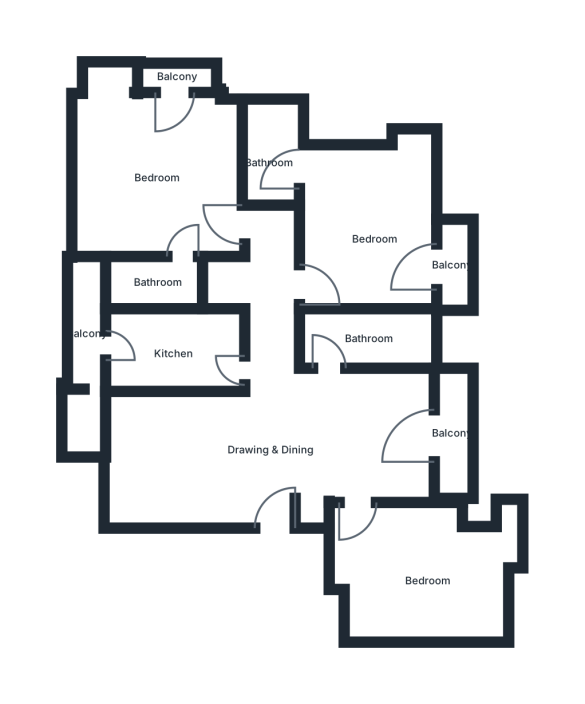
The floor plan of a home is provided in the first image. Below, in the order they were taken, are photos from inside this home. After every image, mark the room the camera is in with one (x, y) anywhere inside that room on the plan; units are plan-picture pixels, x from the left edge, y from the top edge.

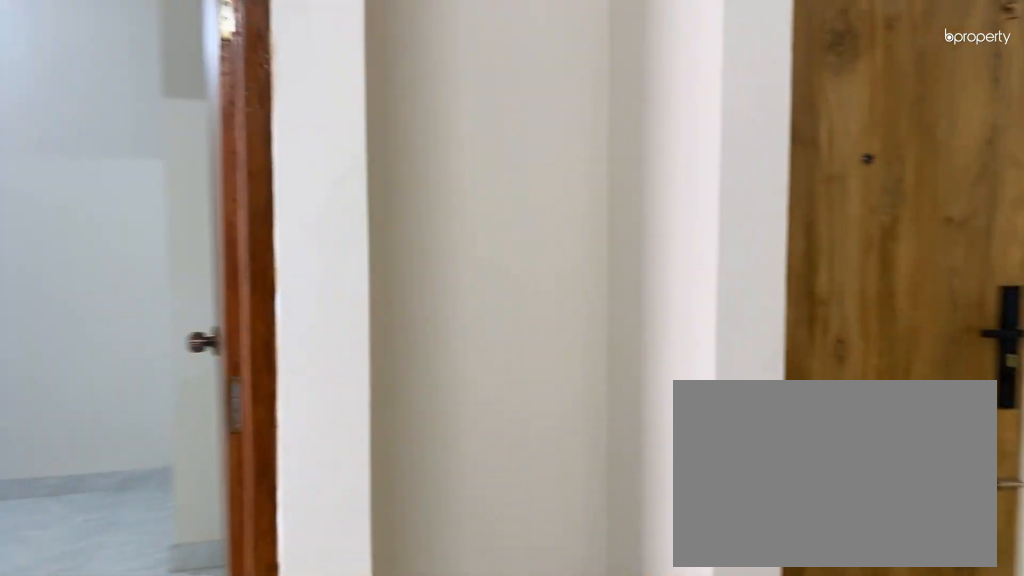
(273, 450)
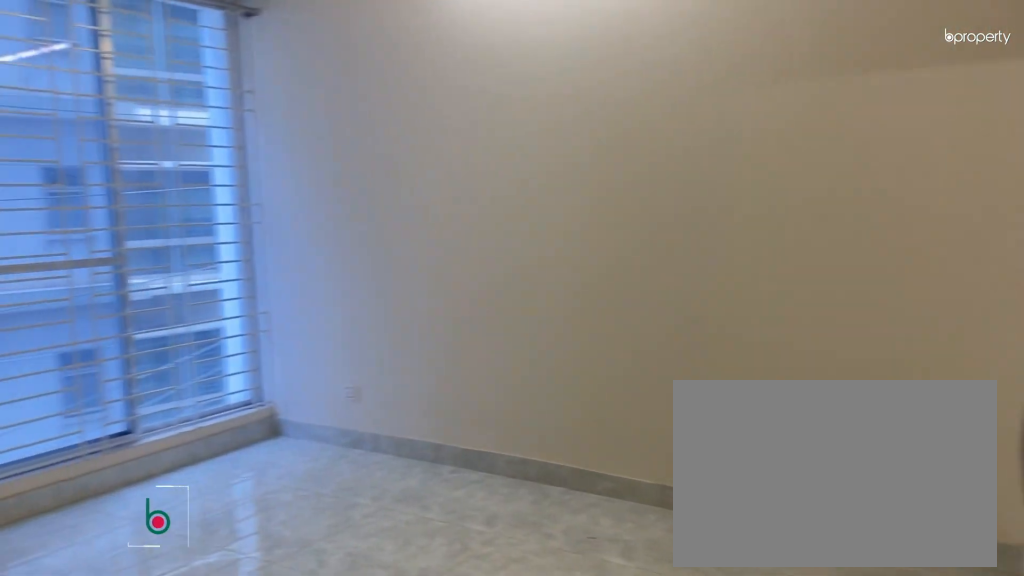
(428, 581)
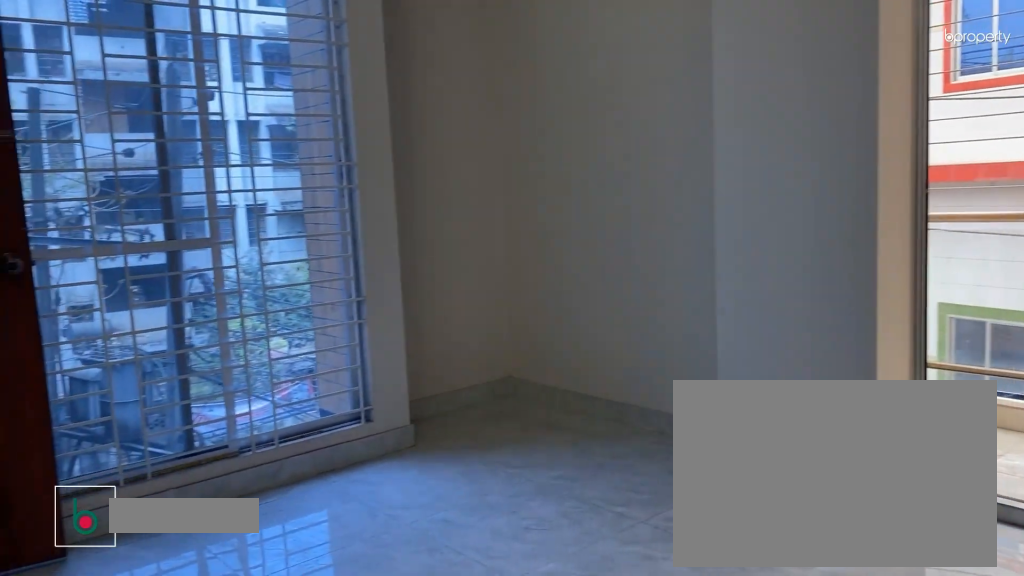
(377, 240)
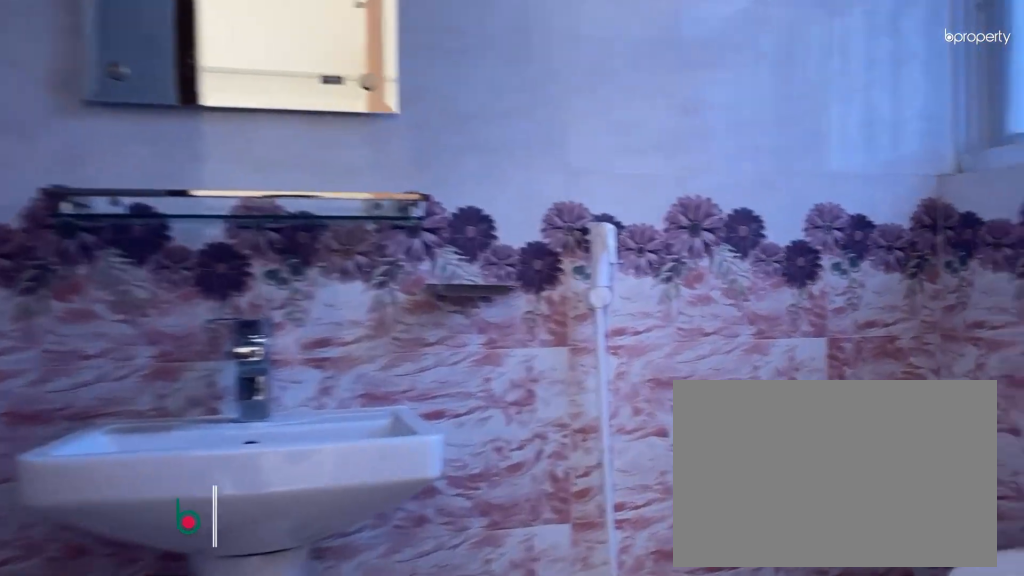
(268, 161)
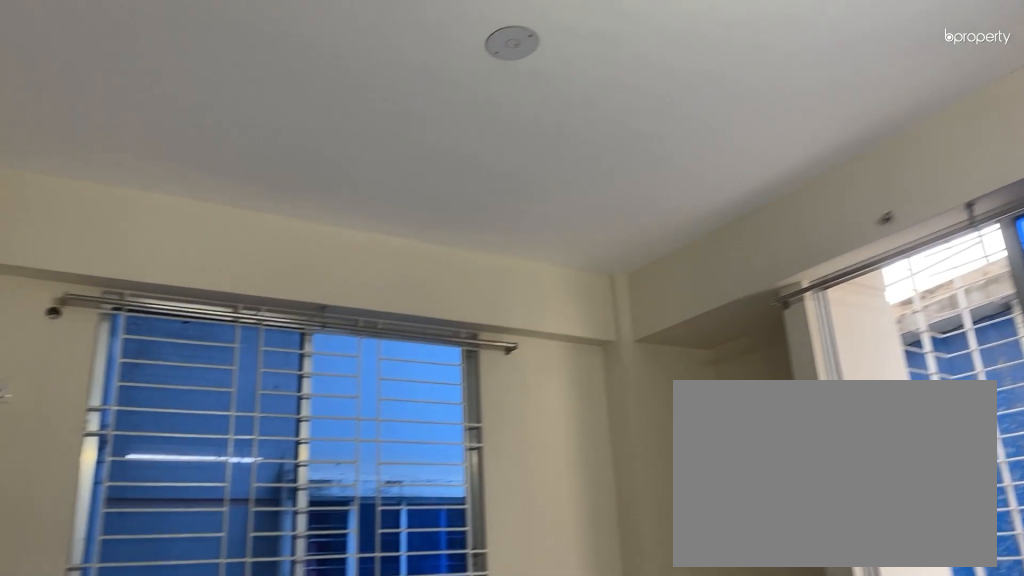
(158, 177)
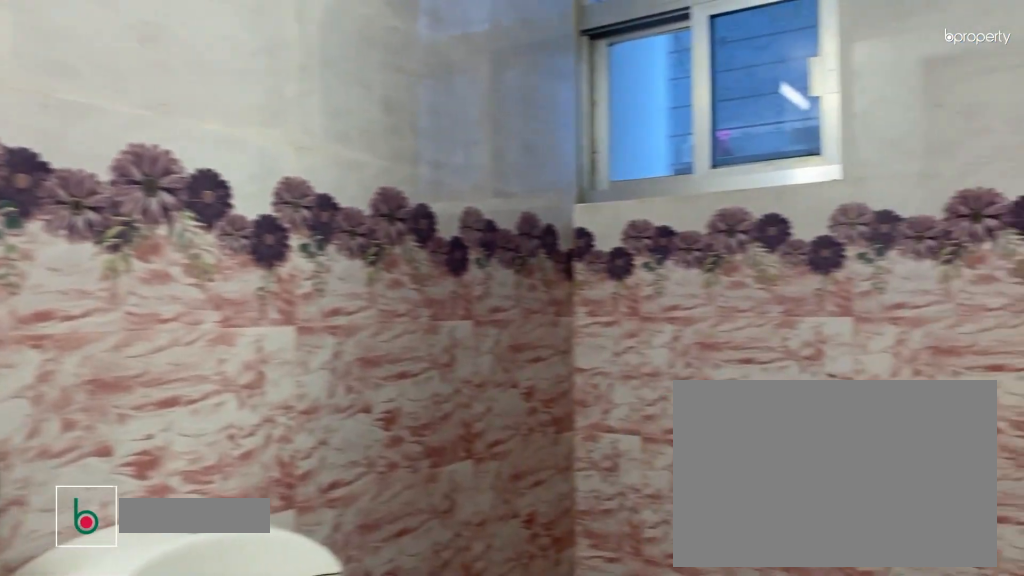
(158, 283)
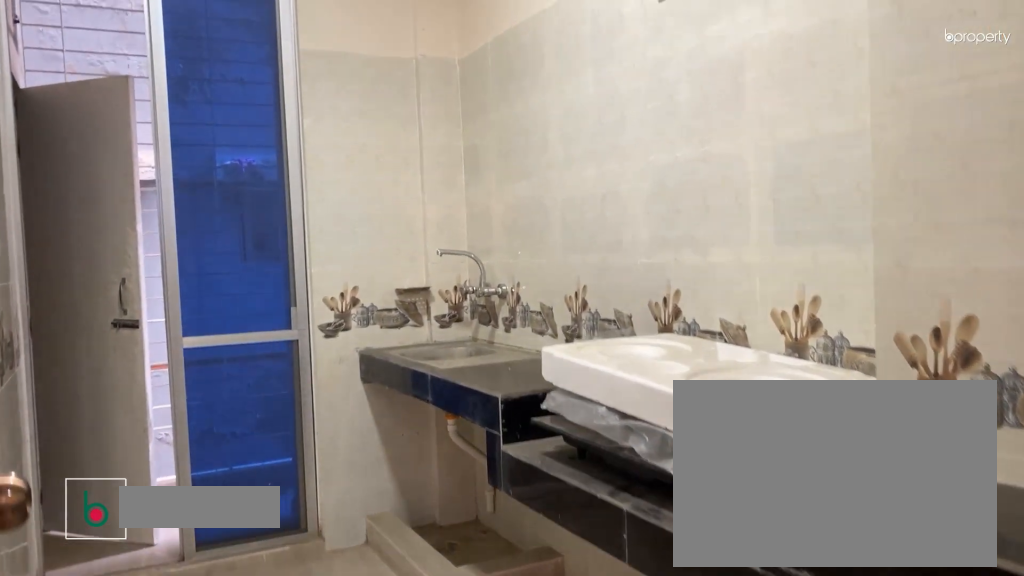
(174, 353)
